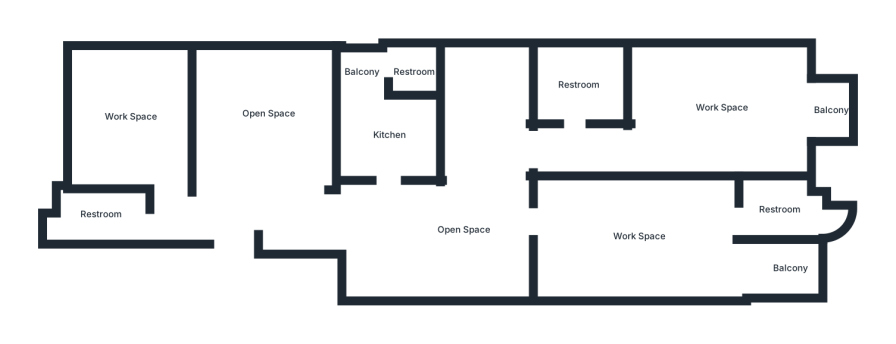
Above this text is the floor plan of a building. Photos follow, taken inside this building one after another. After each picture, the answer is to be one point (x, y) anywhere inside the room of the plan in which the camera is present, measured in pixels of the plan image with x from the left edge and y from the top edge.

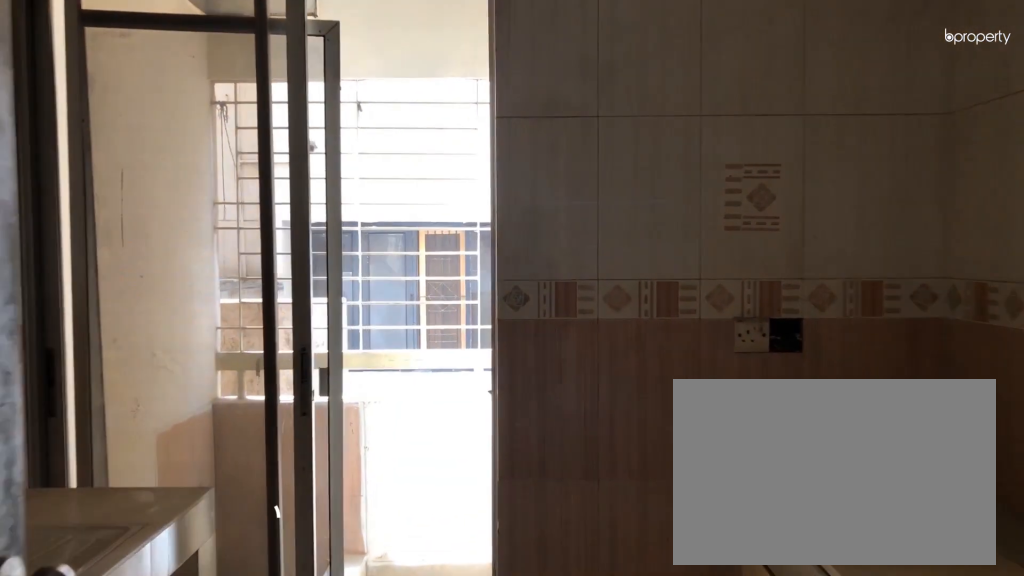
(389, 135)
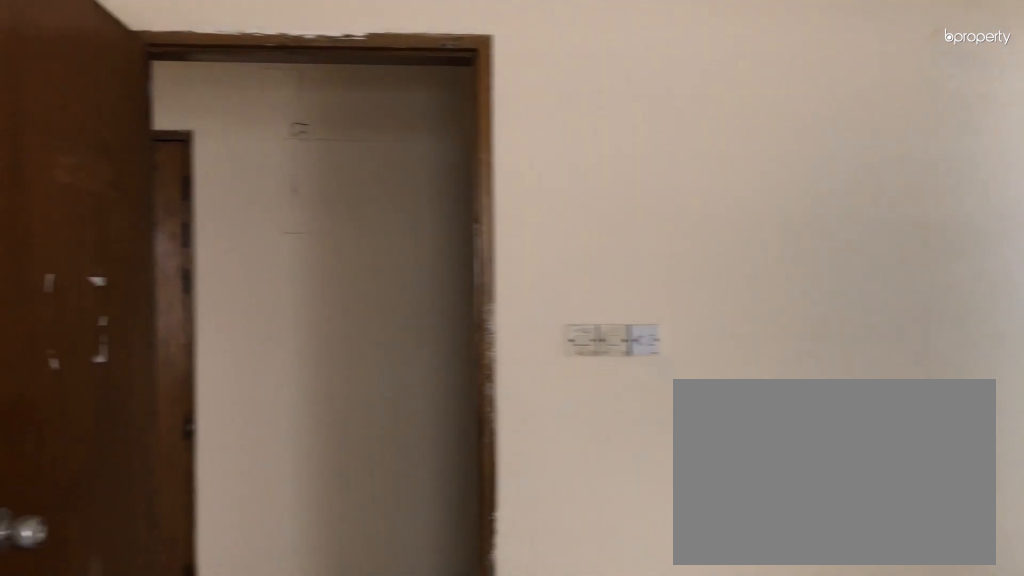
(130, 117)
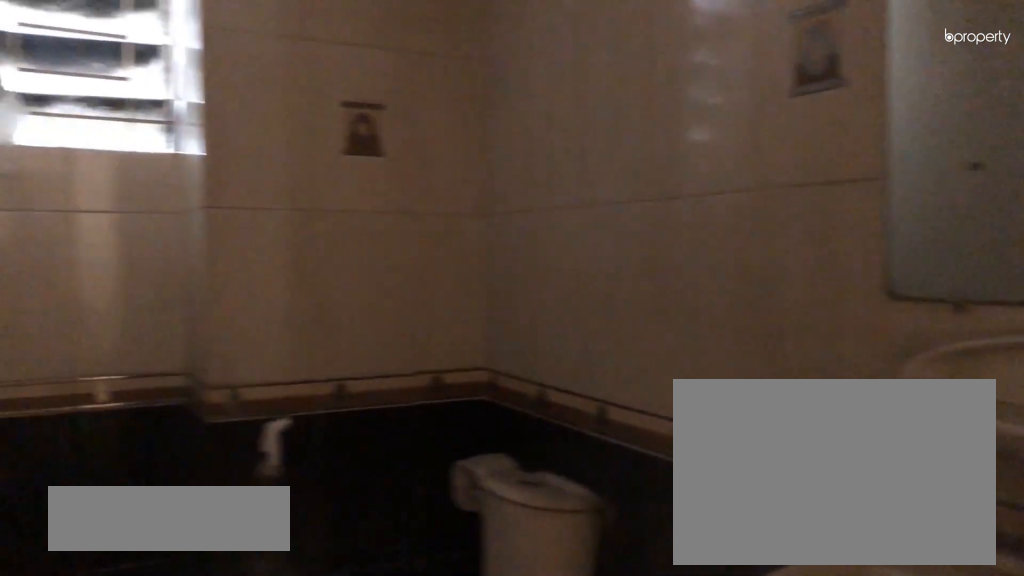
(100, 214)
